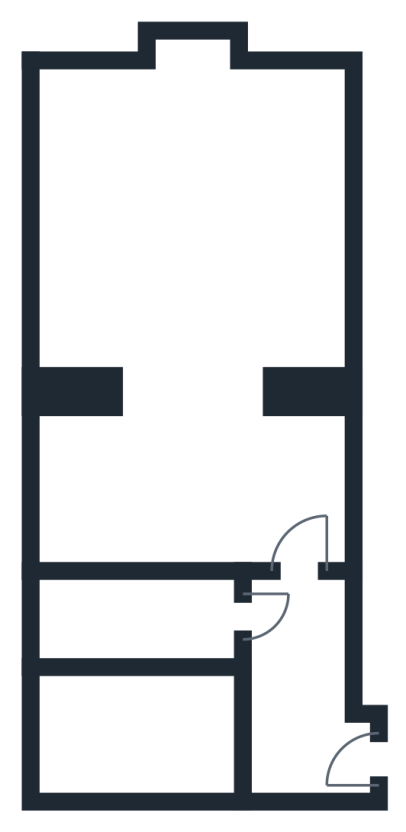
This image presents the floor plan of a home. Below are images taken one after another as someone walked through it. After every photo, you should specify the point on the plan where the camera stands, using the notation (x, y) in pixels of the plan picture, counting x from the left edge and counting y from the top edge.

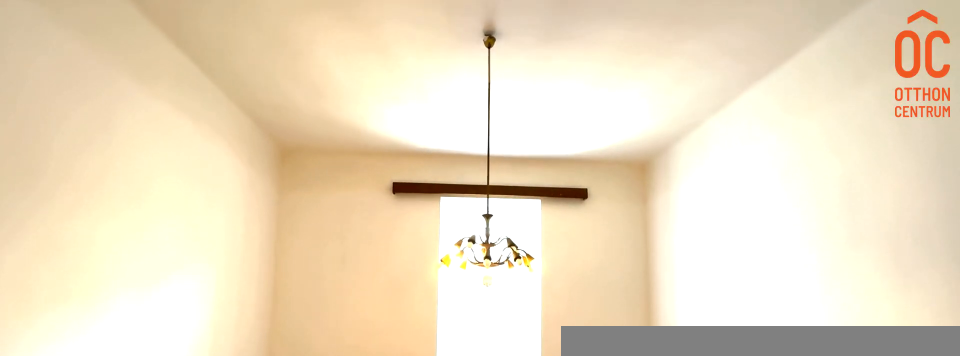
(188, 228)
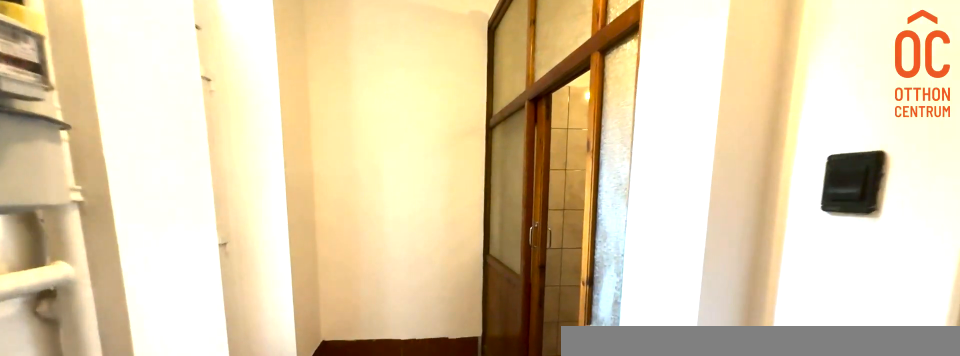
(318, 695)
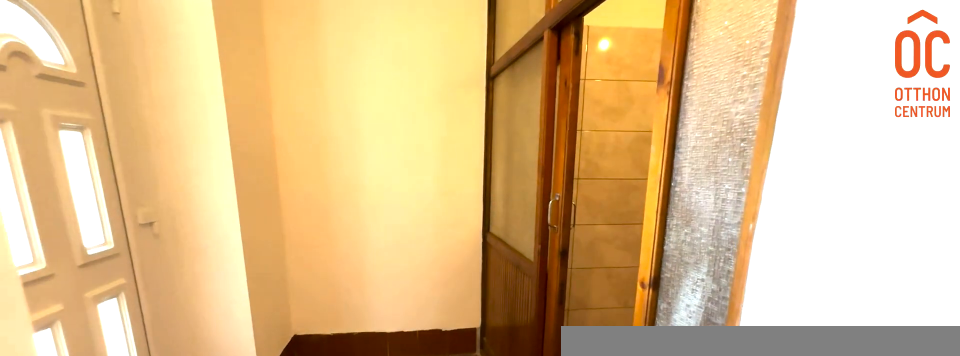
(293, 733)
